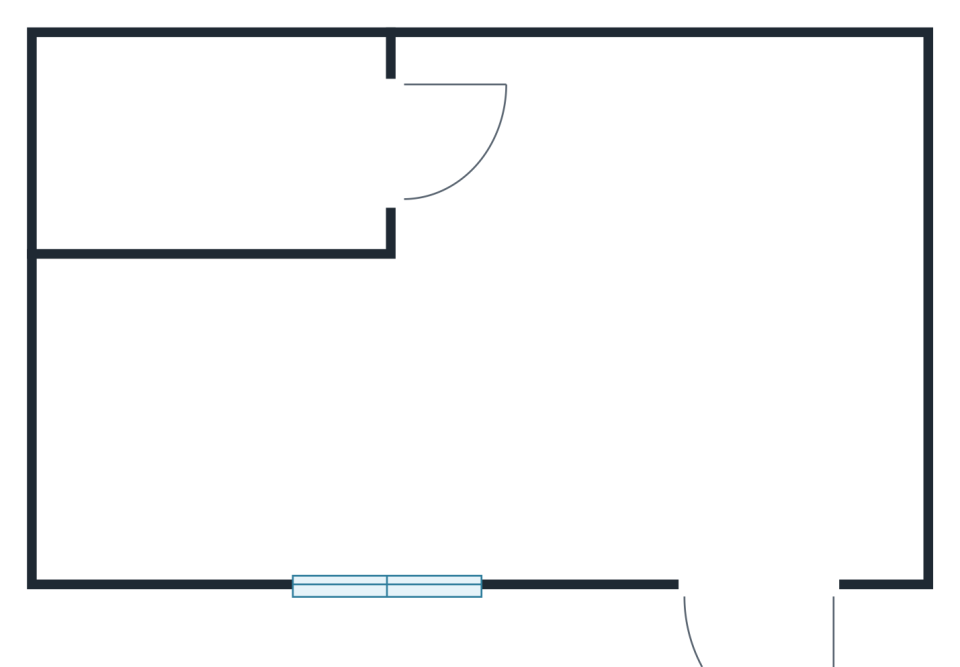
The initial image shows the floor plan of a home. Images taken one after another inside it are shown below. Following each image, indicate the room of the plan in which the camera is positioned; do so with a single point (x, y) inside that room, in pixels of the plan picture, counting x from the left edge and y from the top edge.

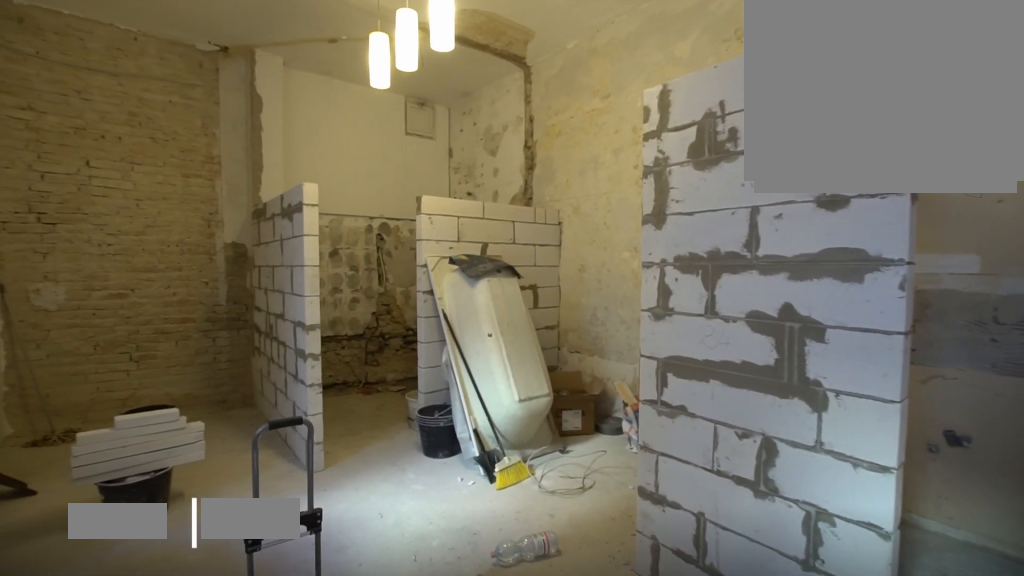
(534, 347)
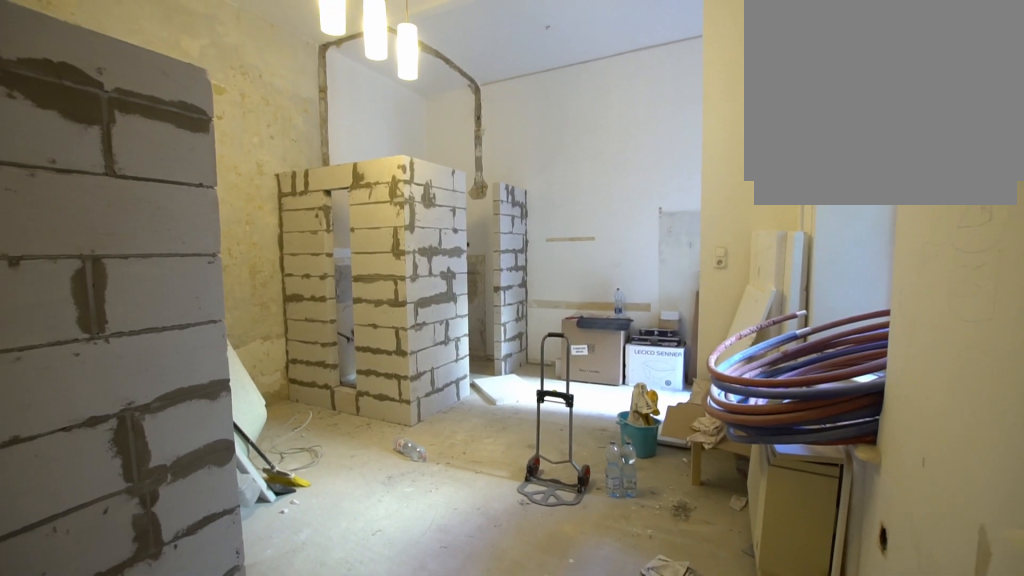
(534, 347)
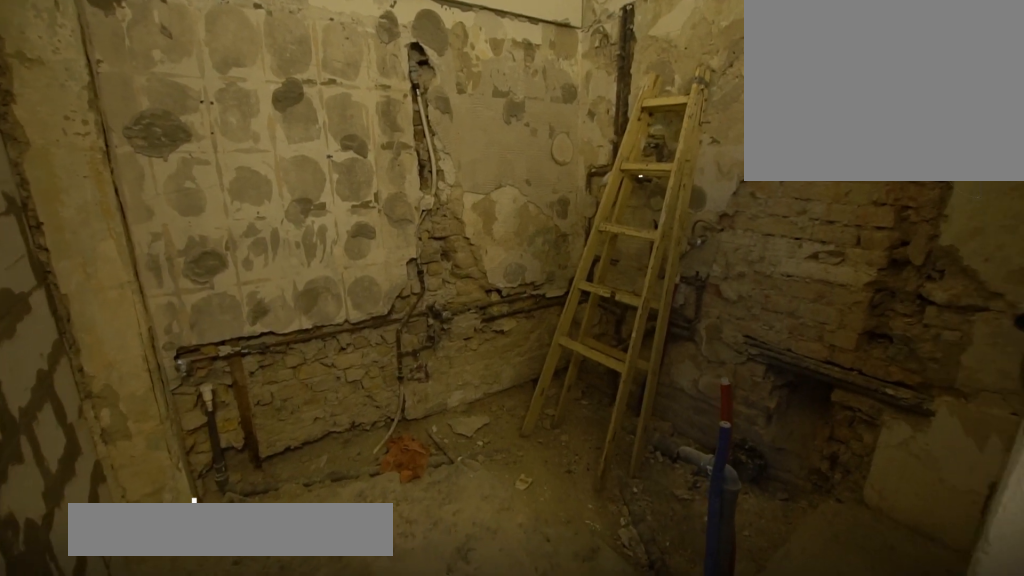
(233, 154)
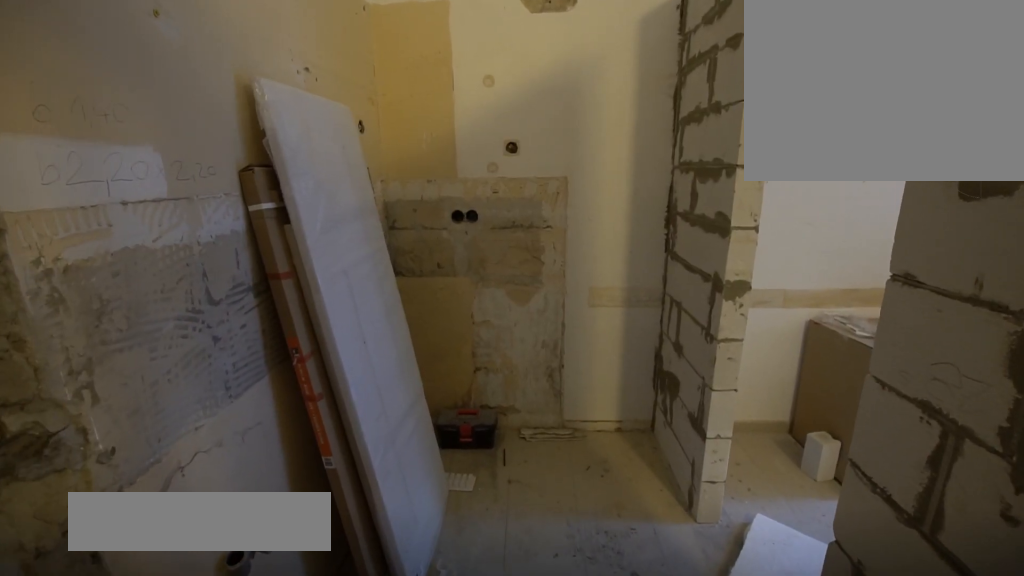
(752, 154)
